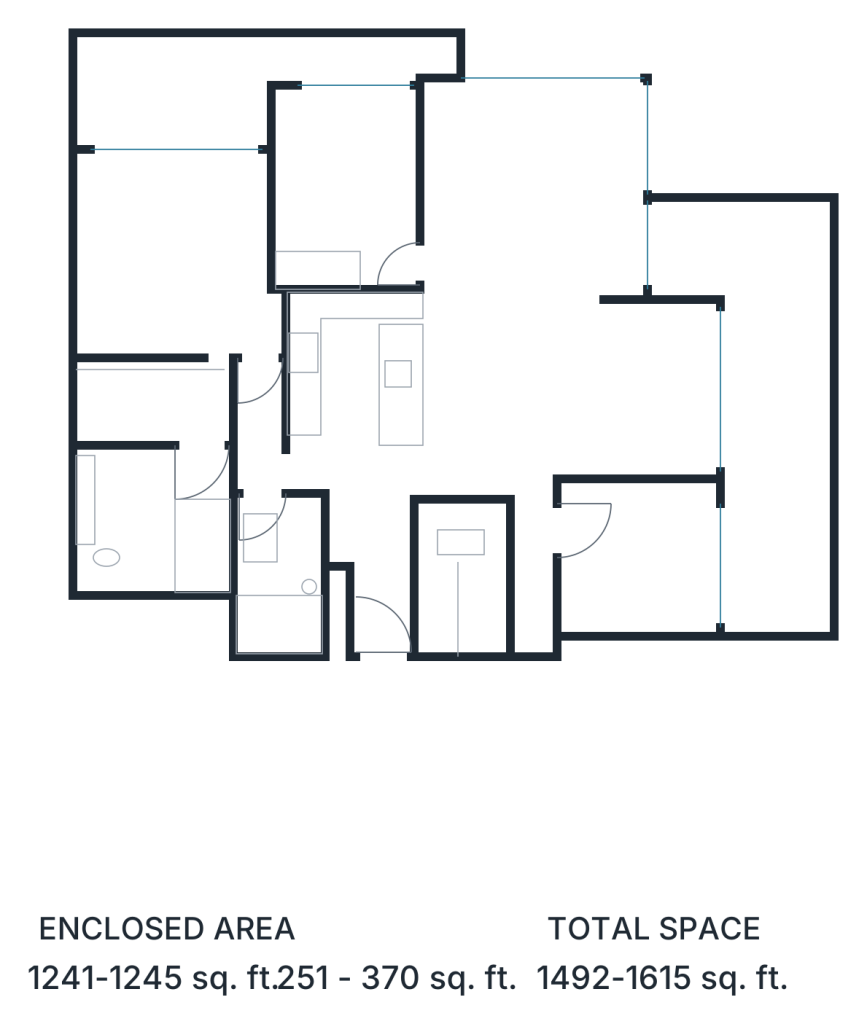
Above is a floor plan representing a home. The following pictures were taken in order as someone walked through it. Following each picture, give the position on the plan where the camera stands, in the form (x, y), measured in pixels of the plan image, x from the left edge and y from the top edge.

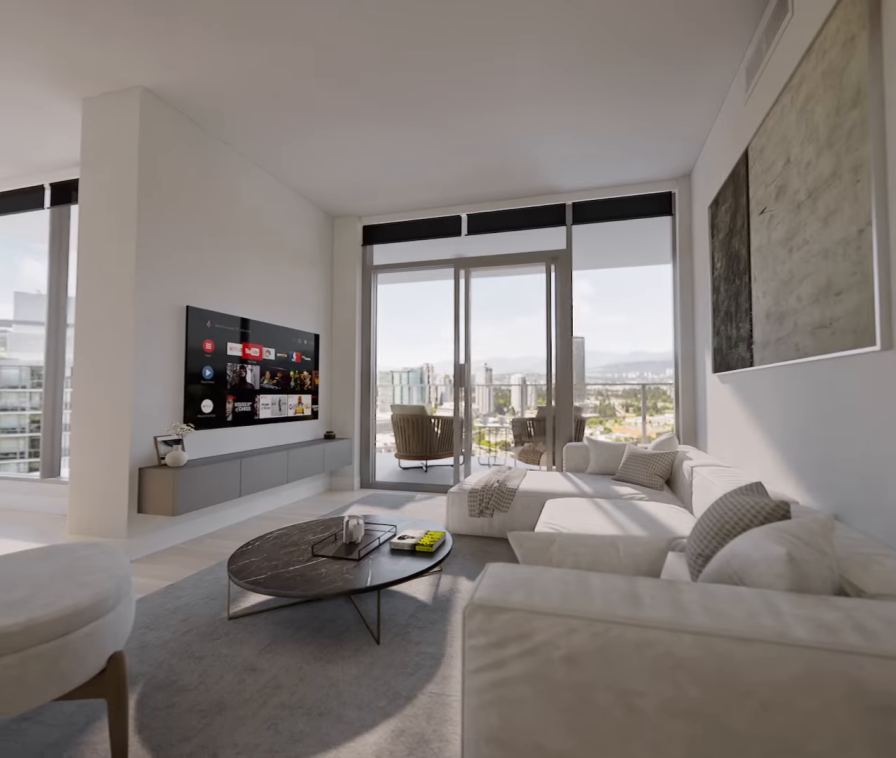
(503, 425)
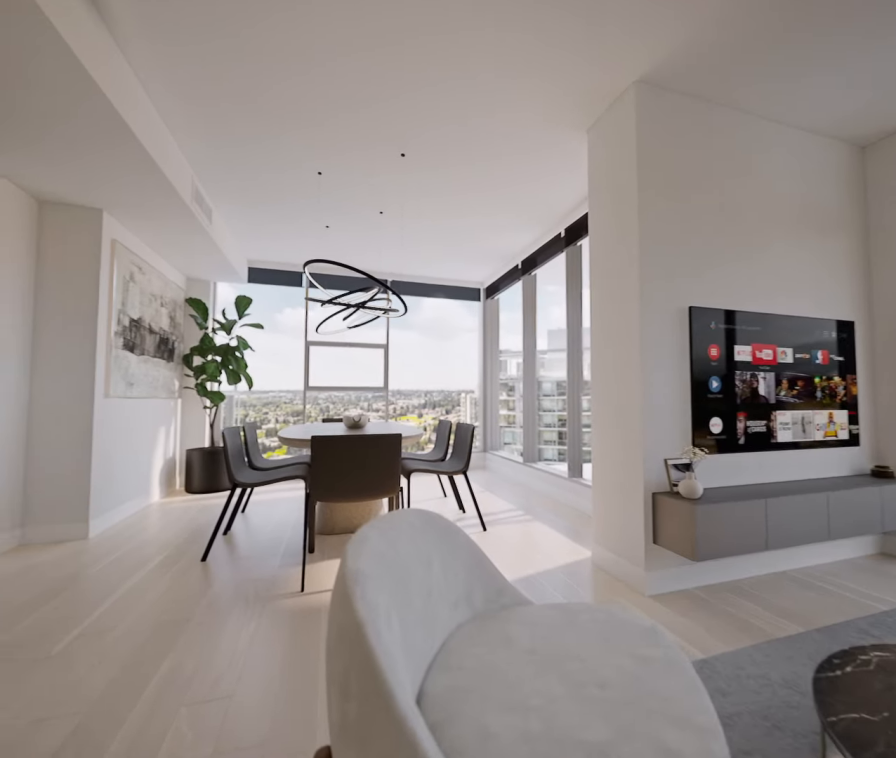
(524, 389)
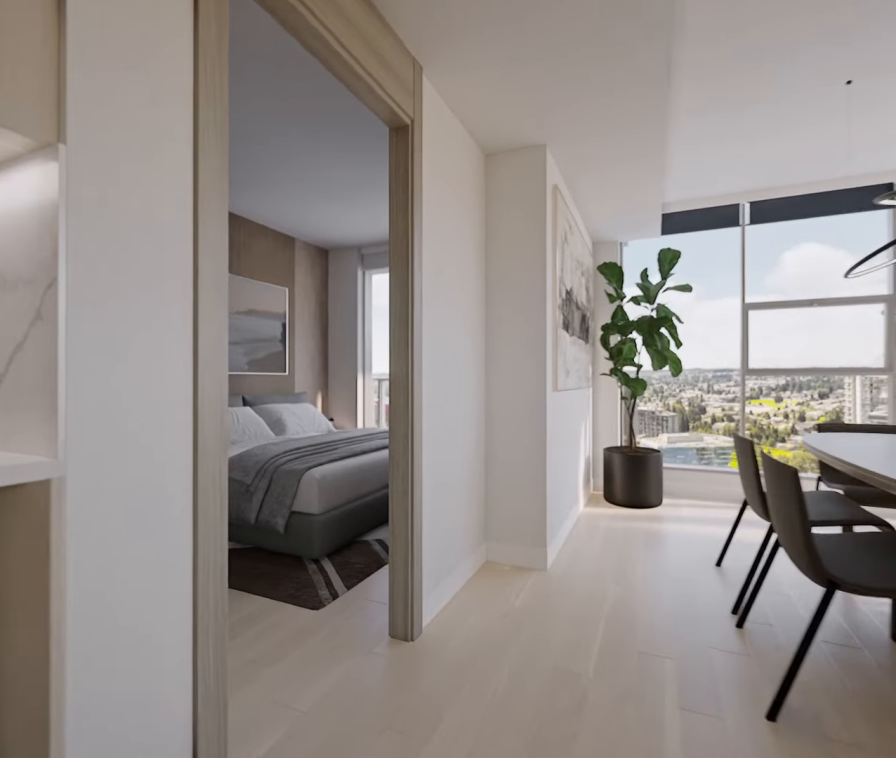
(479, 319)
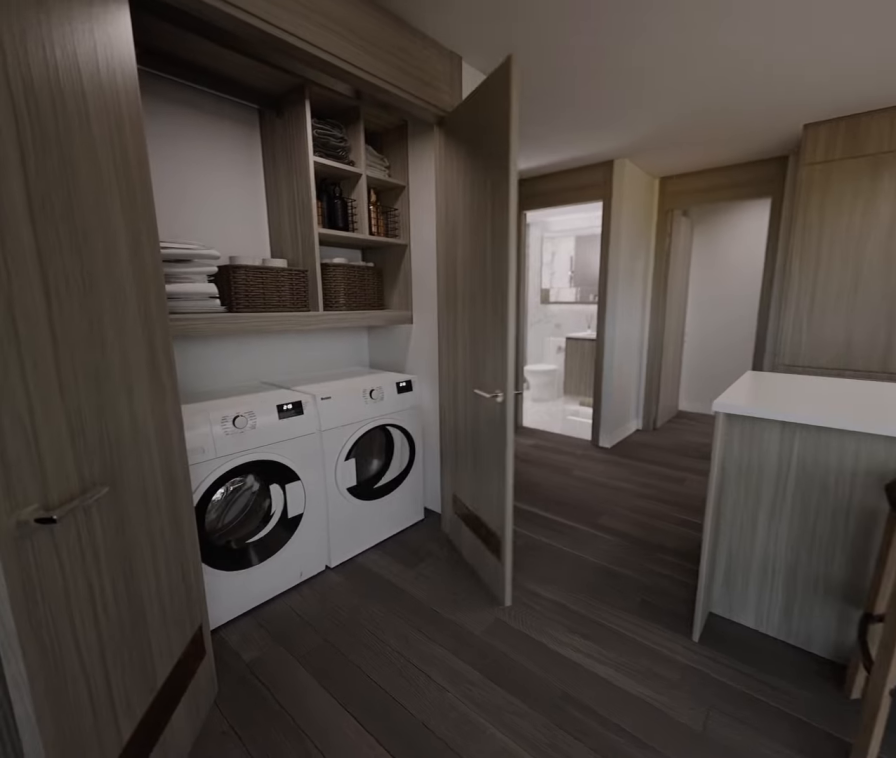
(509, 434)
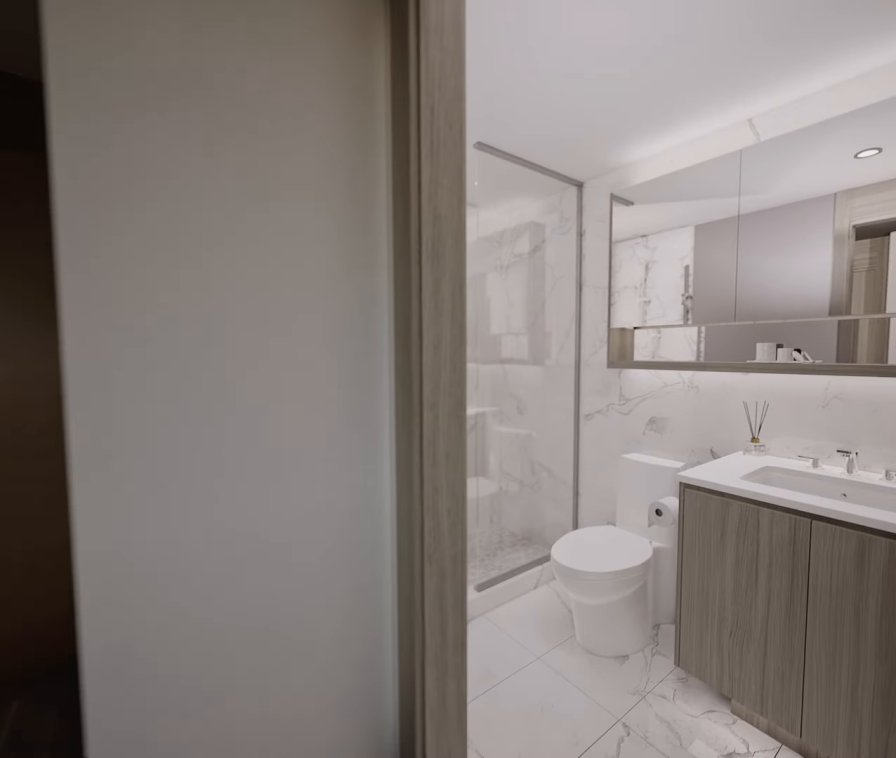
(355, 511)
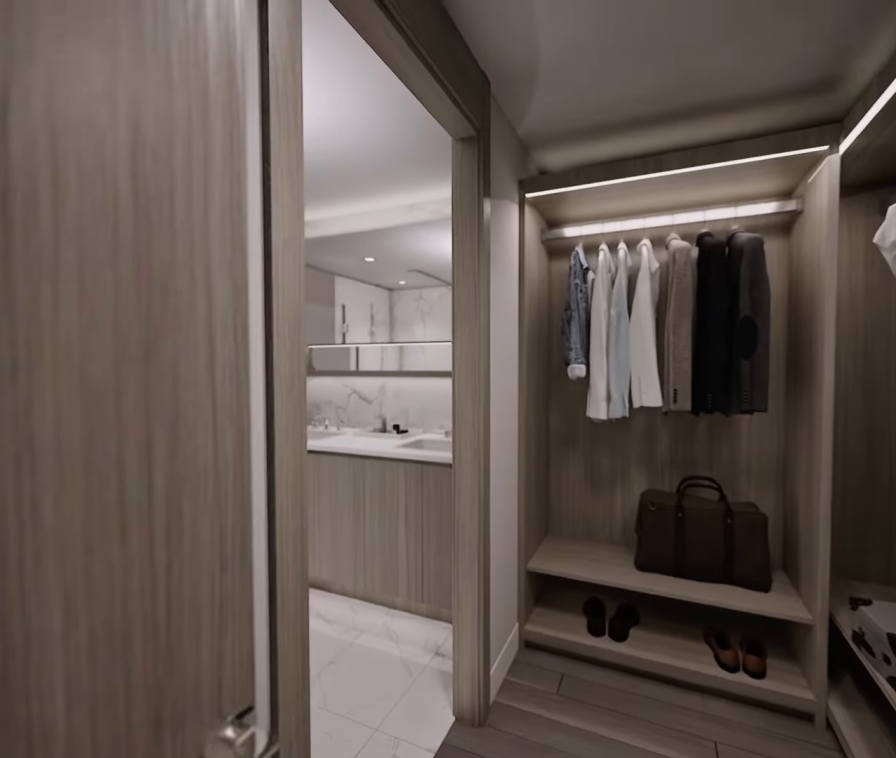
(193, 422)
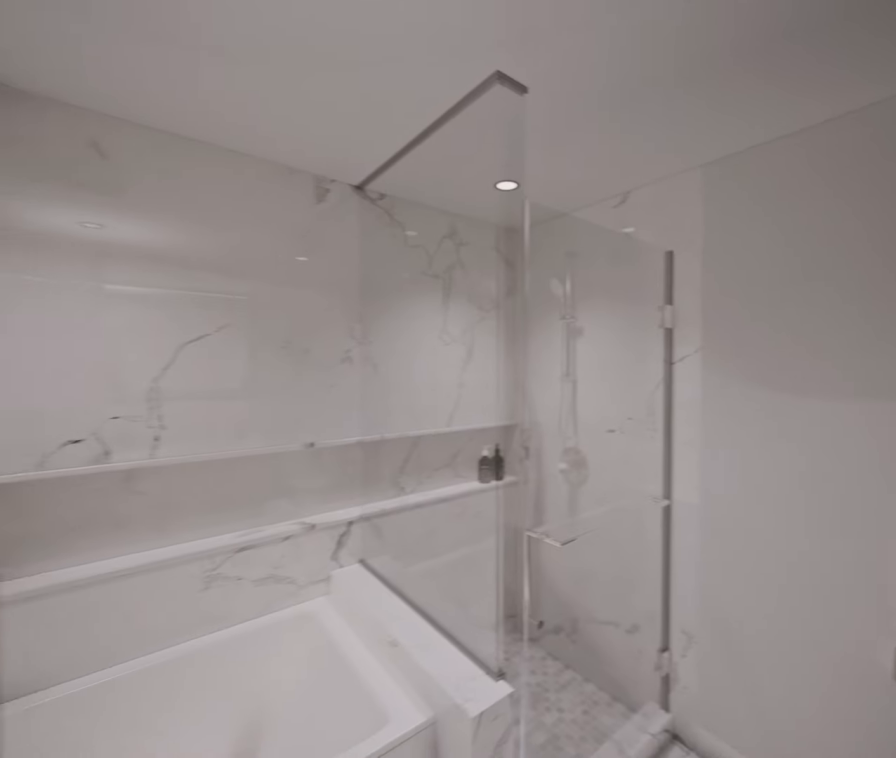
(120, 499)
